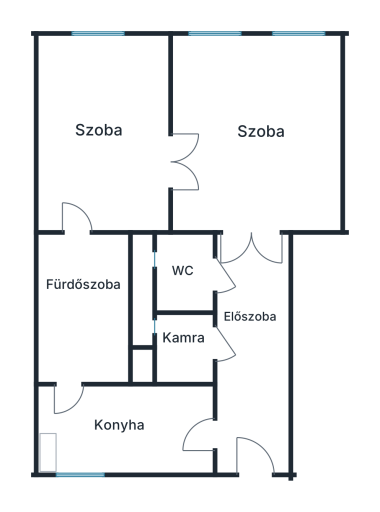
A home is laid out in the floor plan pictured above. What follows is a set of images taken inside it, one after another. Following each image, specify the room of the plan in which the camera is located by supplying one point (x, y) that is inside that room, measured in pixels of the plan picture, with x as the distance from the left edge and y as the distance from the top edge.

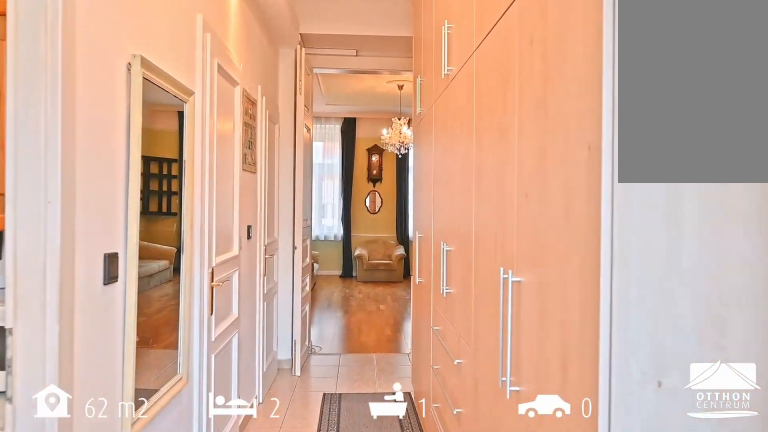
(251, 354)
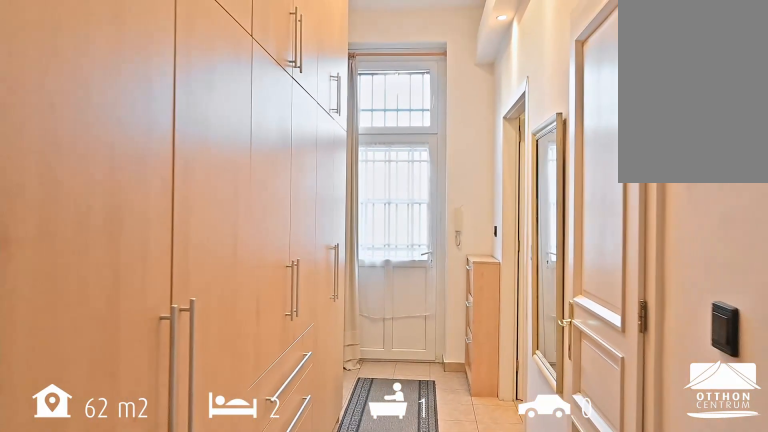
(251, 354)
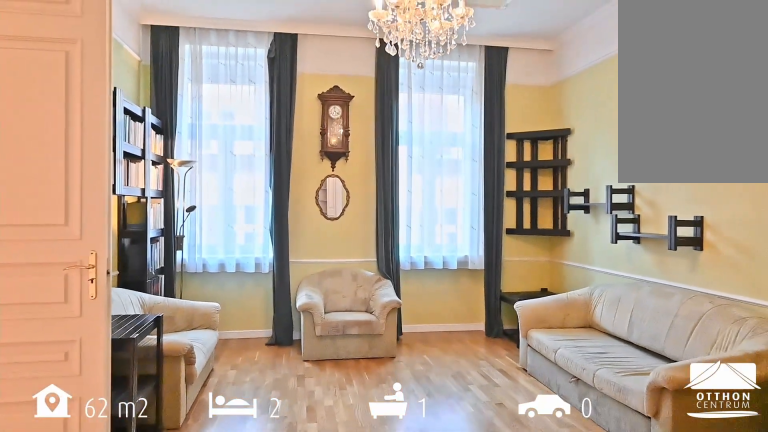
(254, 135)
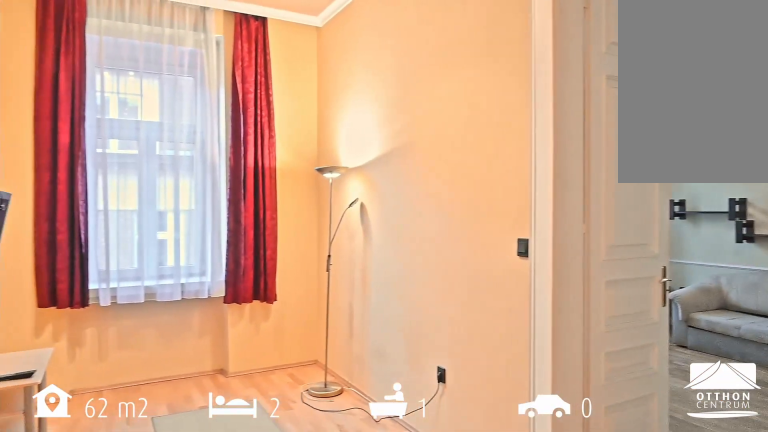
(104, 135)
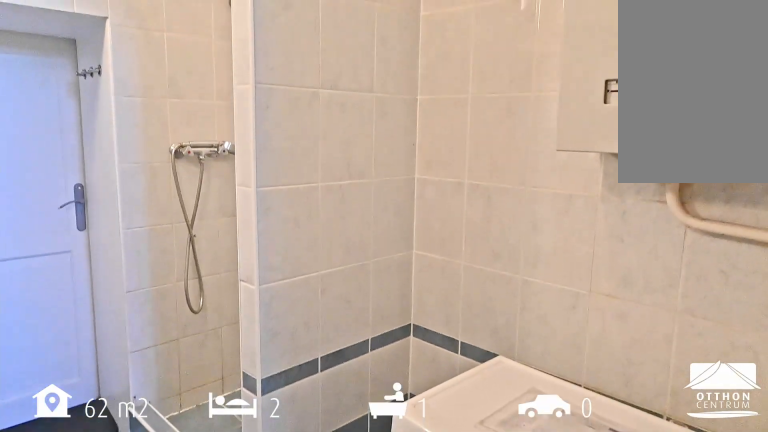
(84, 311)
